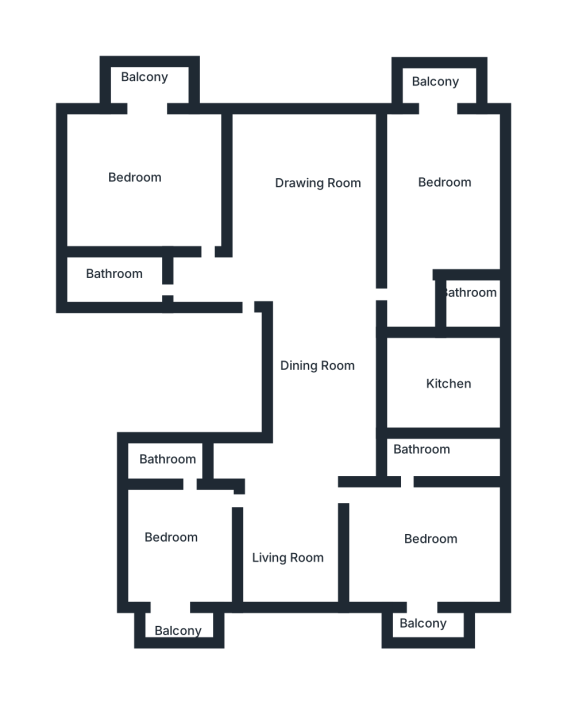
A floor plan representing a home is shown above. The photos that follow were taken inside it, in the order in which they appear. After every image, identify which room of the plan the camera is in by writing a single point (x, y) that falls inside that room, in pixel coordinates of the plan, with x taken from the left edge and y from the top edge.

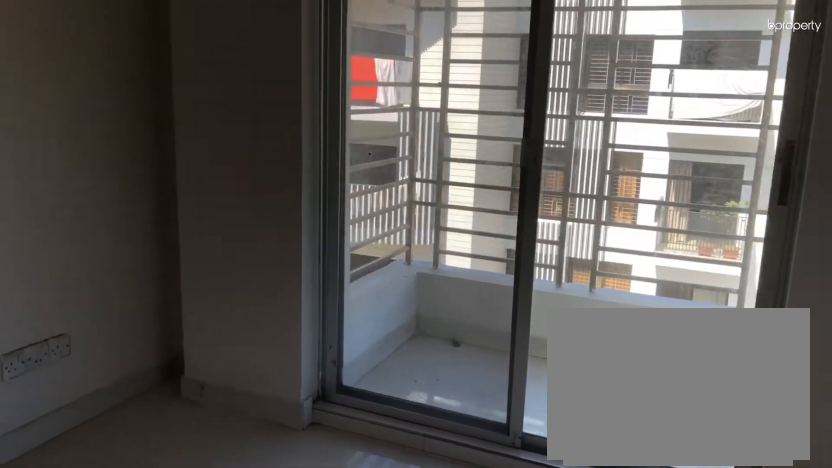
(184, 550)
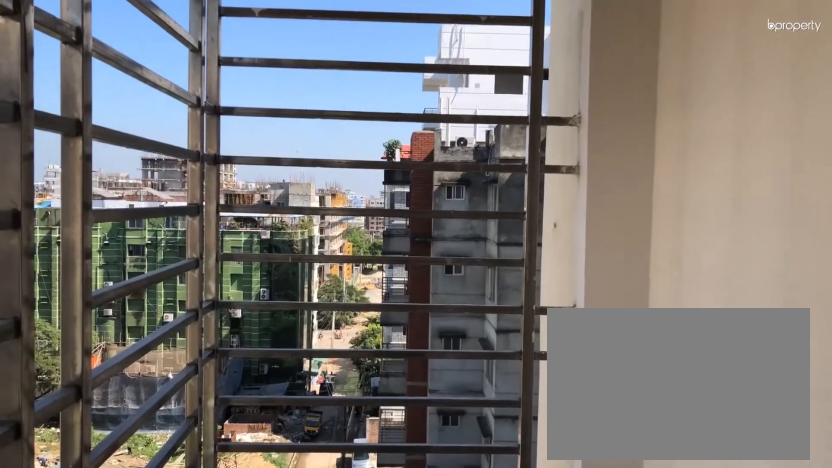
(180, 618)
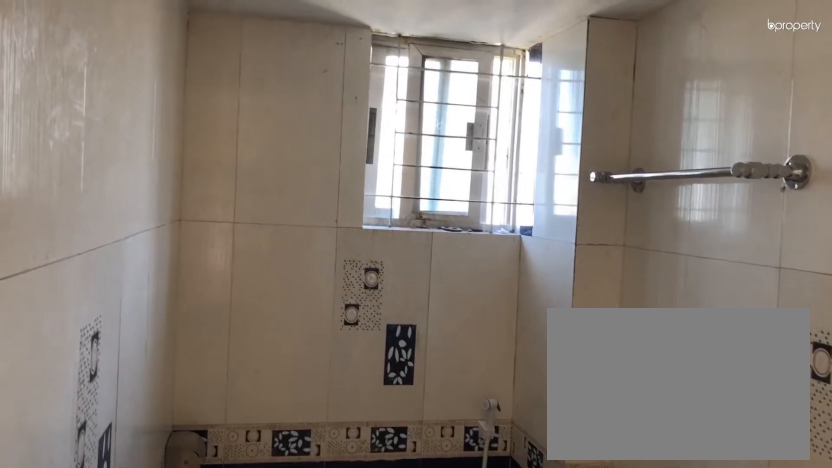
(168, 459)
